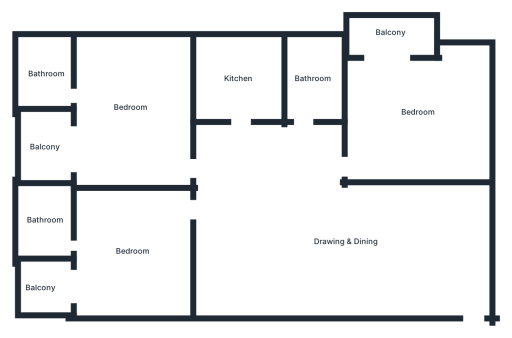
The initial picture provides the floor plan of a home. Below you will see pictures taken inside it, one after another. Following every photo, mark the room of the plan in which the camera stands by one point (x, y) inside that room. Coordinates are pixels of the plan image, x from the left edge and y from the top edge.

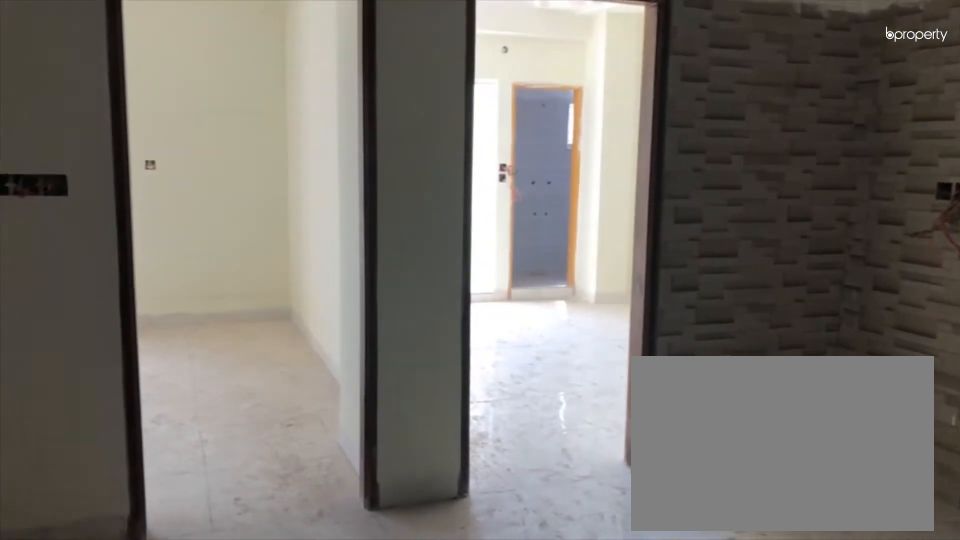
(345, 240)
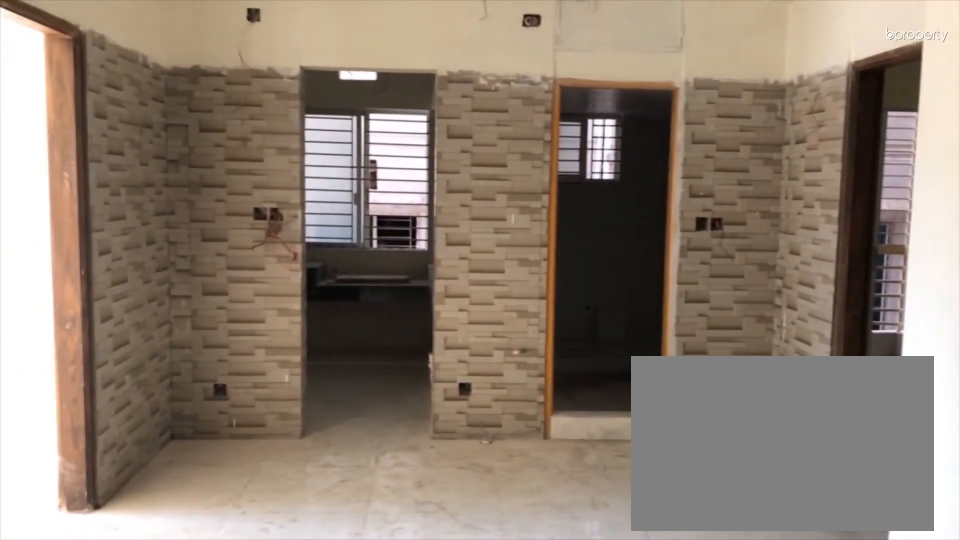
(345, 240)
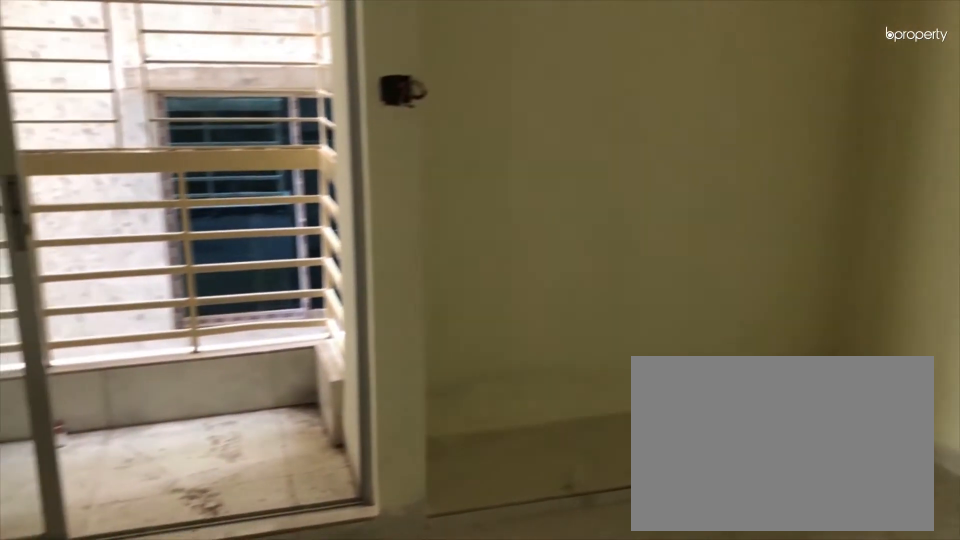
(419, 113)
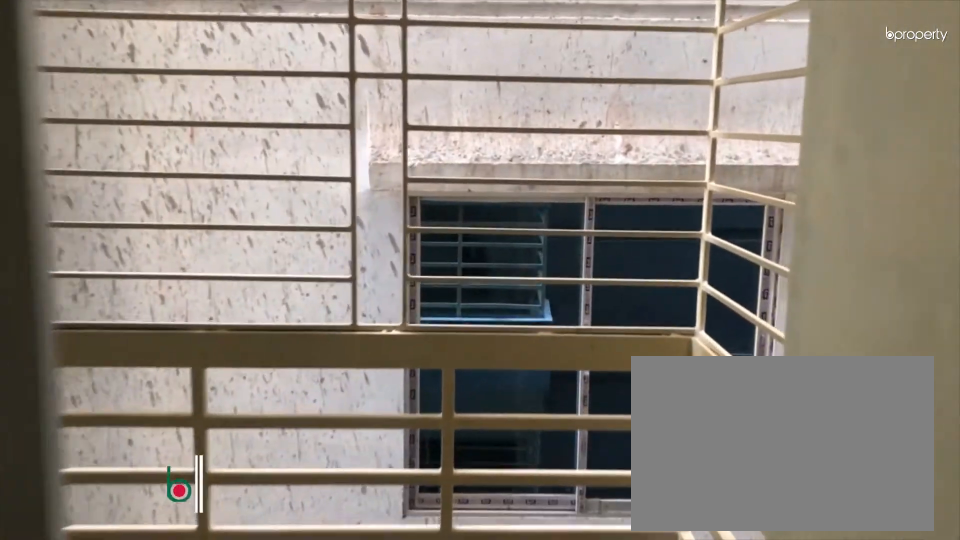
(390, 34)
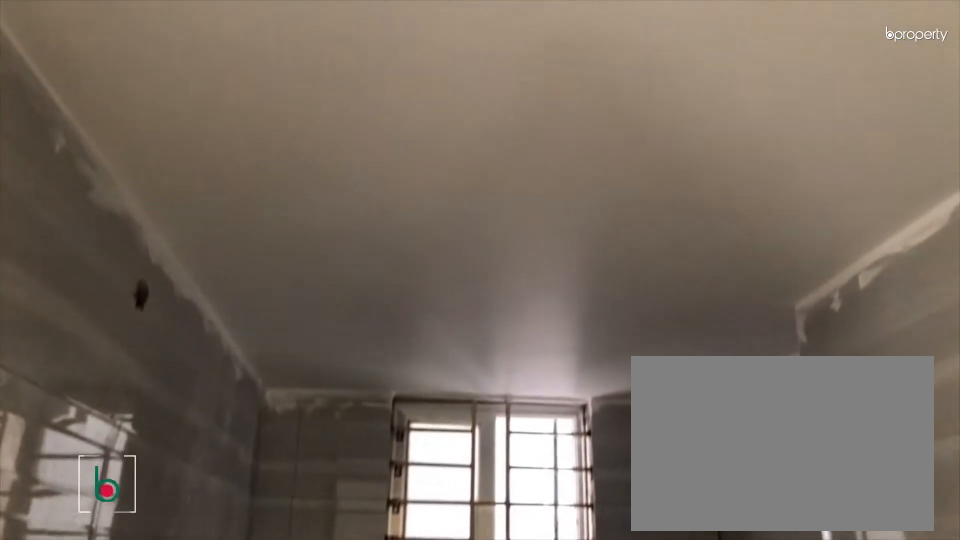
(313, 79)
